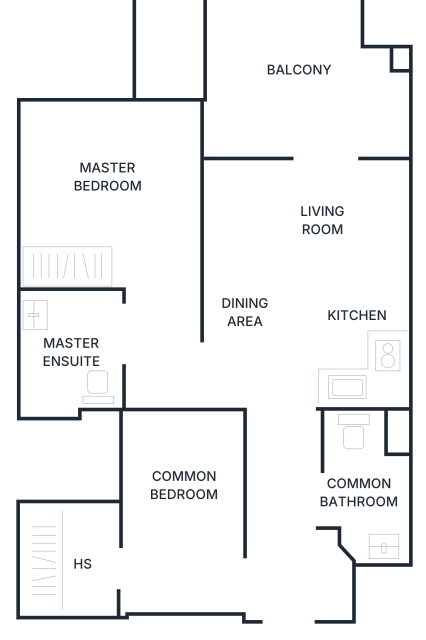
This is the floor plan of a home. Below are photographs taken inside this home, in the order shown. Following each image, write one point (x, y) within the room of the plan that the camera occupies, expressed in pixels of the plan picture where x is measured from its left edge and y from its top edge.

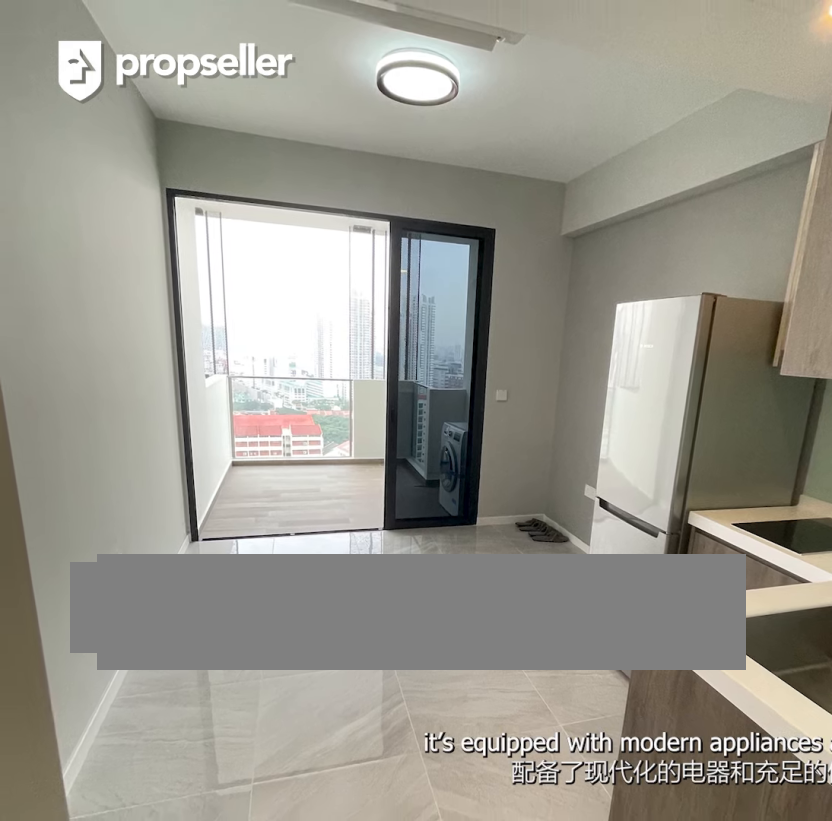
(362, 347)
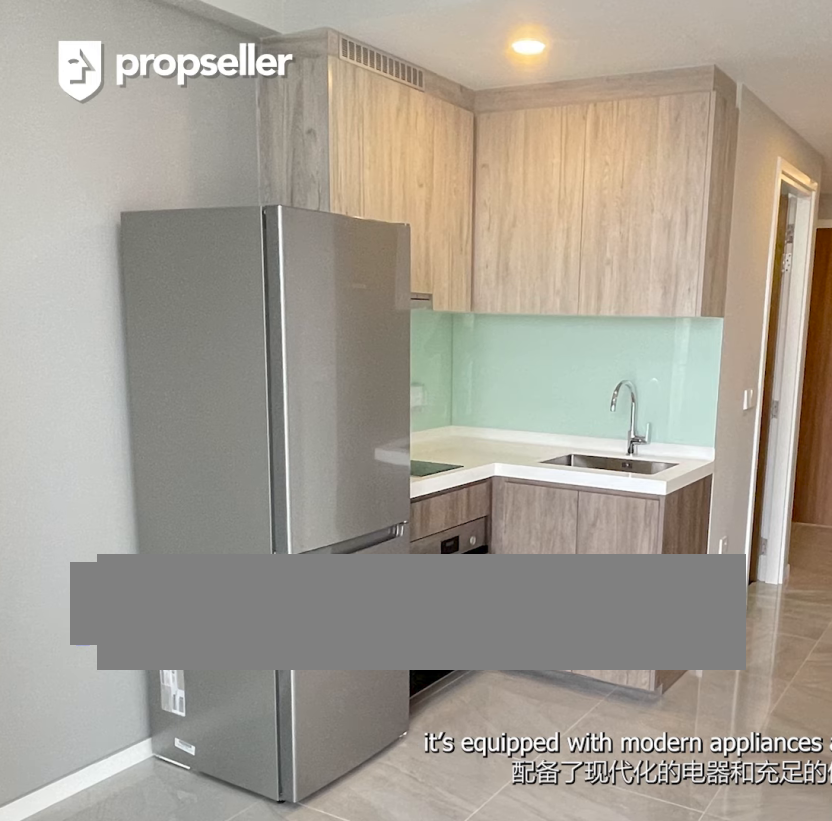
(362, 347)
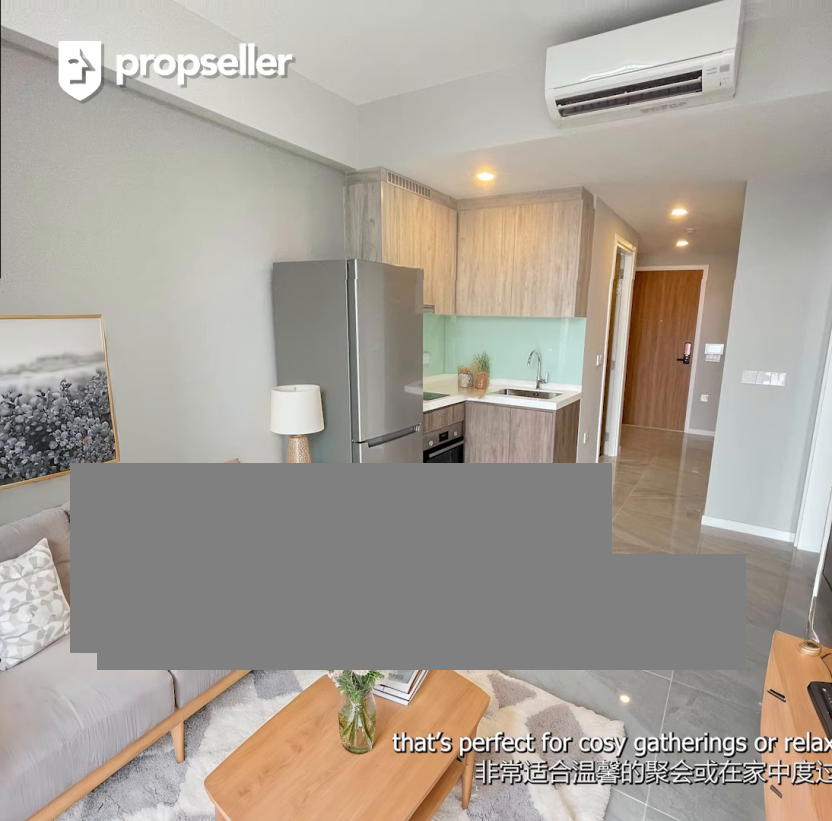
(302, 239)
